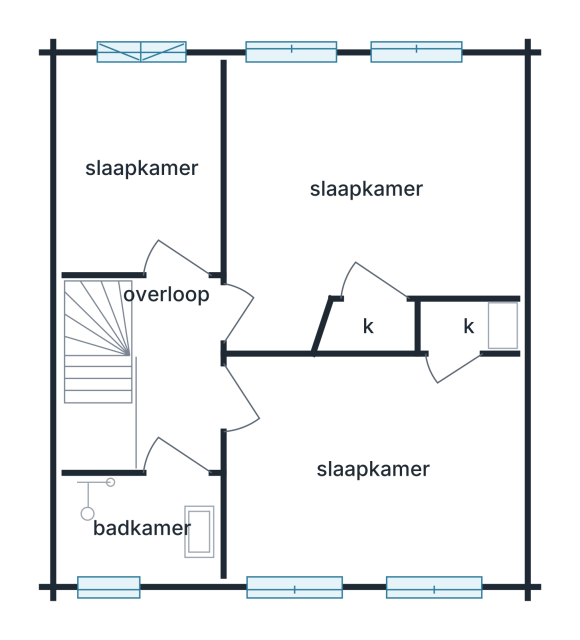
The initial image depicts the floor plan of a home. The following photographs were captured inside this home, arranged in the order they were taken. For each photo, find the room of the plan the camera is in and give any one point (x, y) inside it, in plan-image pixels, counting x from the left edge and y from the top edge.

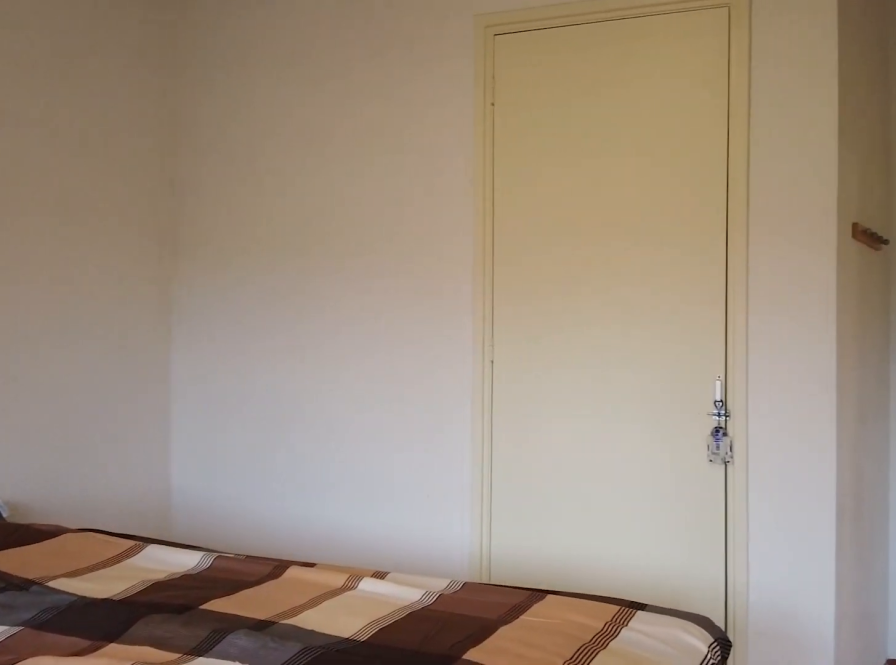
(365, 187)
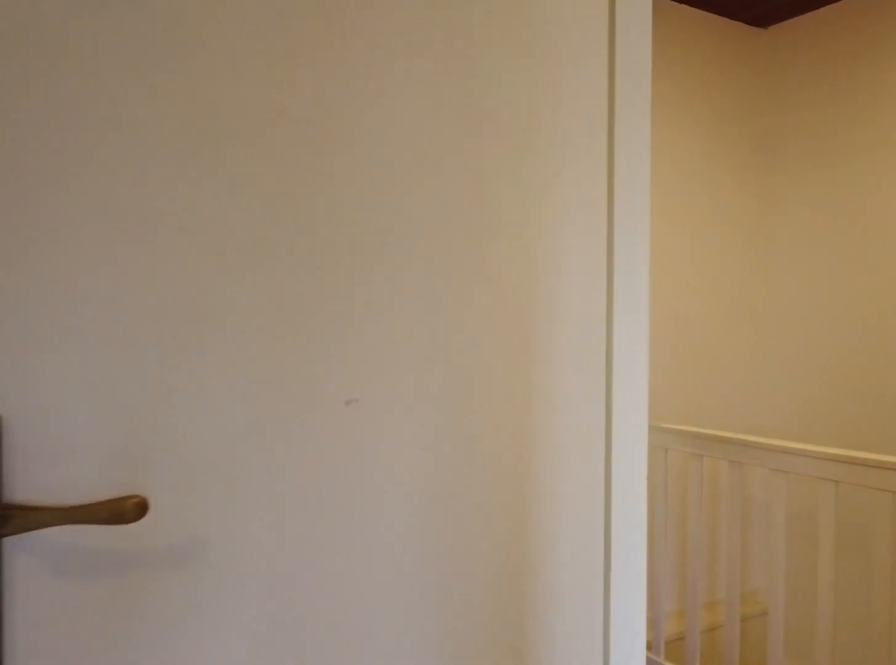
(365, 187)
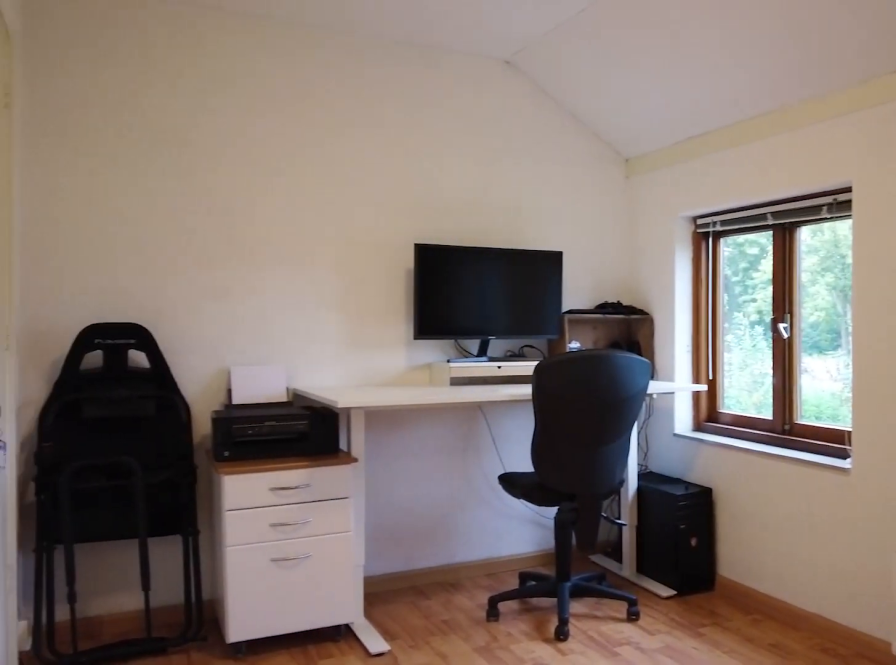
(372, 466)
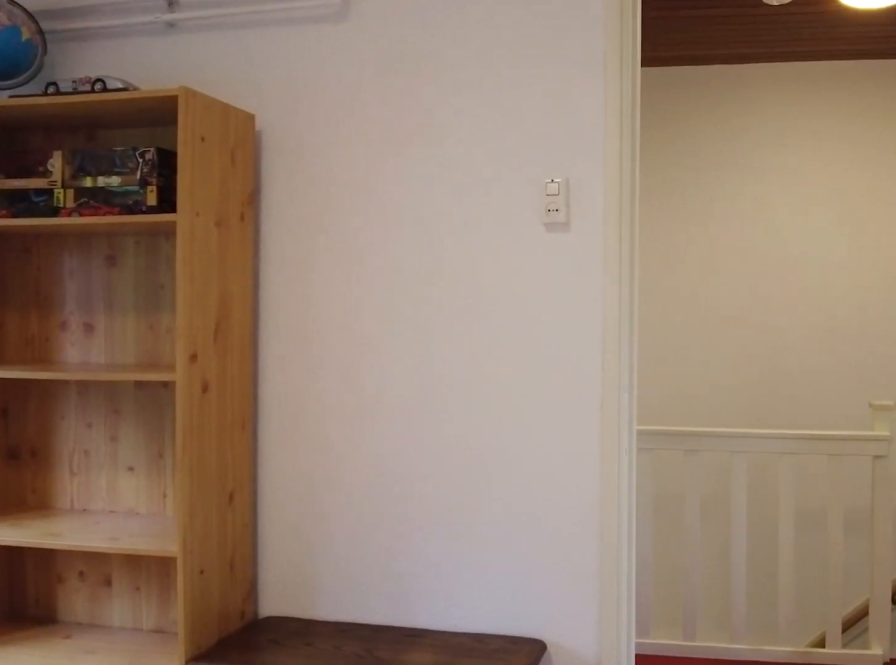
(372, 466)
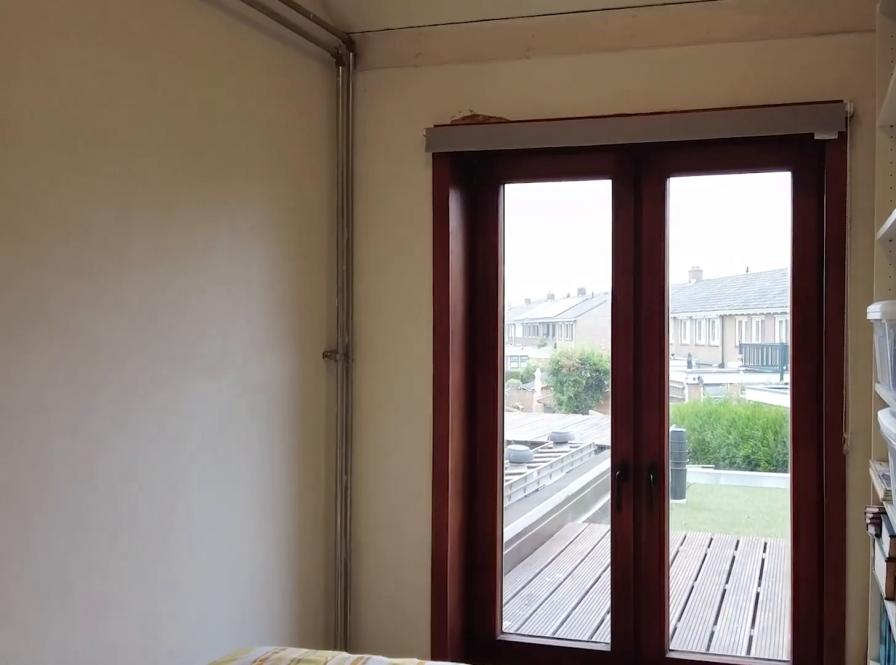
(141, 166)
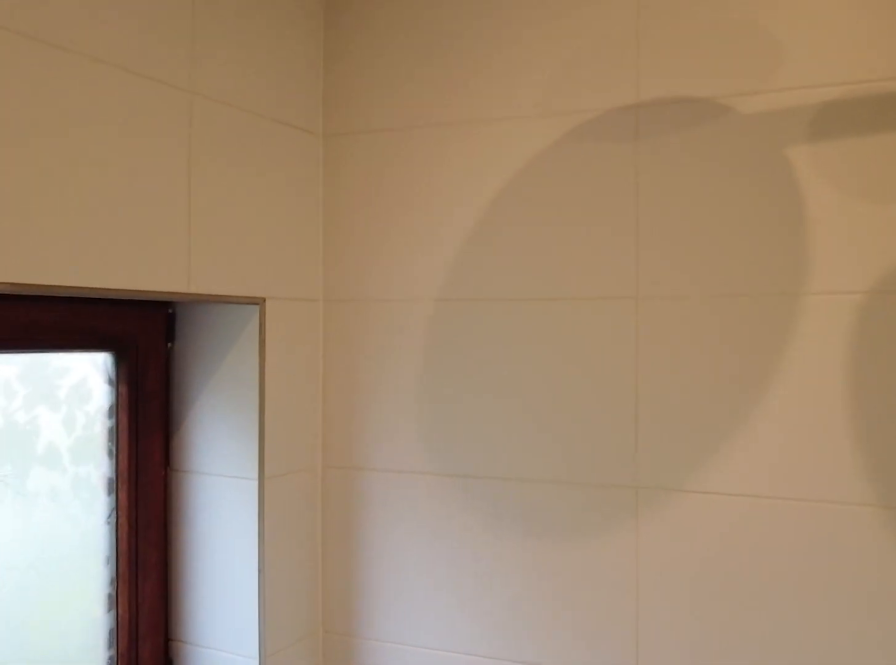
(143, 525)
